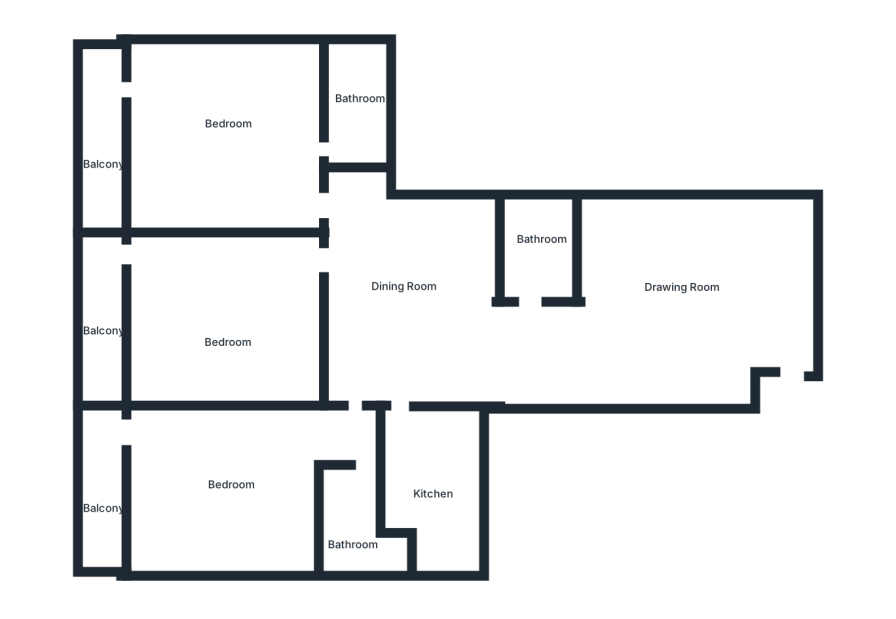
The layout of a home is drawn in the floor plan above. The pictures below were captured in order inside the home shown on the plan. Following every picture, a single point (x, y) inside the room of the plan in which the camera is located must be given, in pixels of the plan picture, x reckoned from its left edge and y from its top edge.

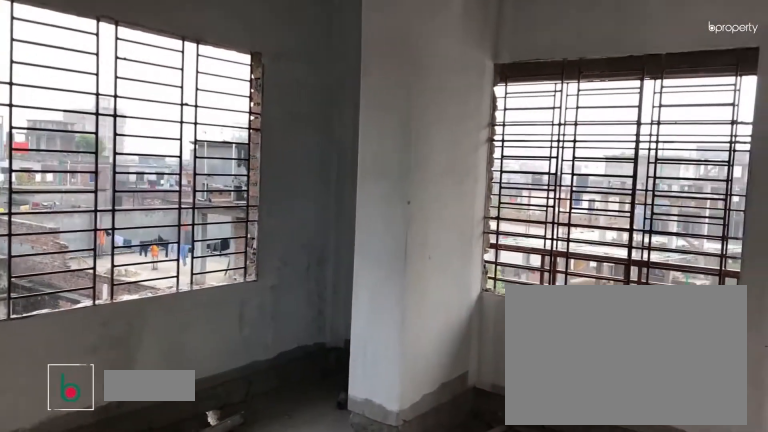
(224, 479)
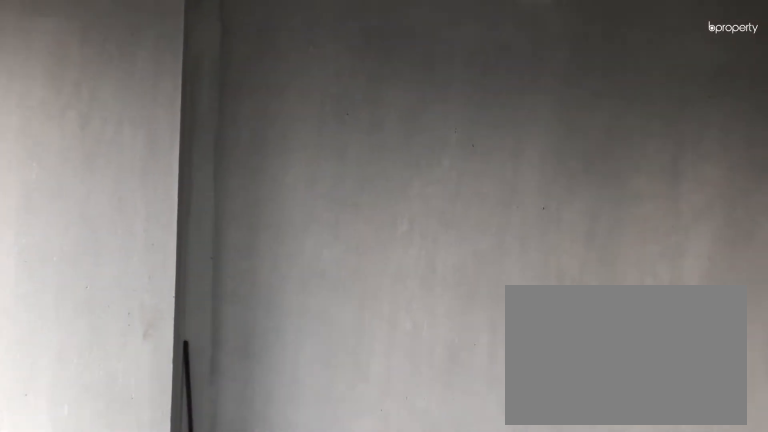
(225, 480)
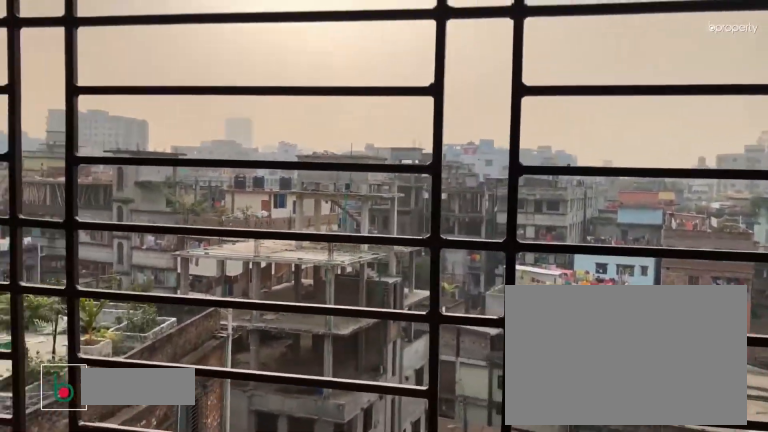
(96, 495)
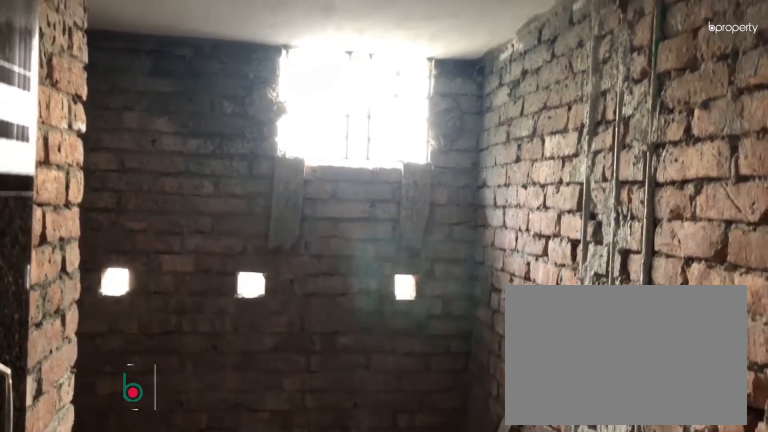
(354, 514)
